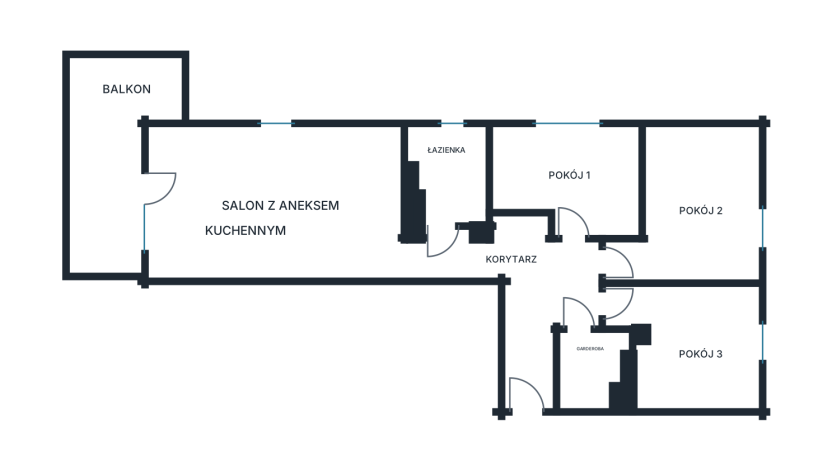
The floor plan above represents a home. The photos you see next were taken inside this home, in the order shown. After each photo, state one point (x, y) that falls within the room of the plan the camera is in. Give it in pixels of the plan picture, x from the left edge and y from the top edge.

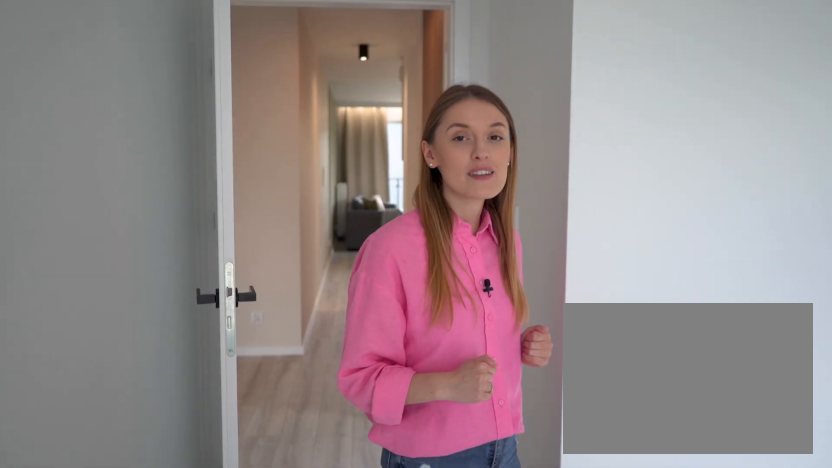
(698, 207)
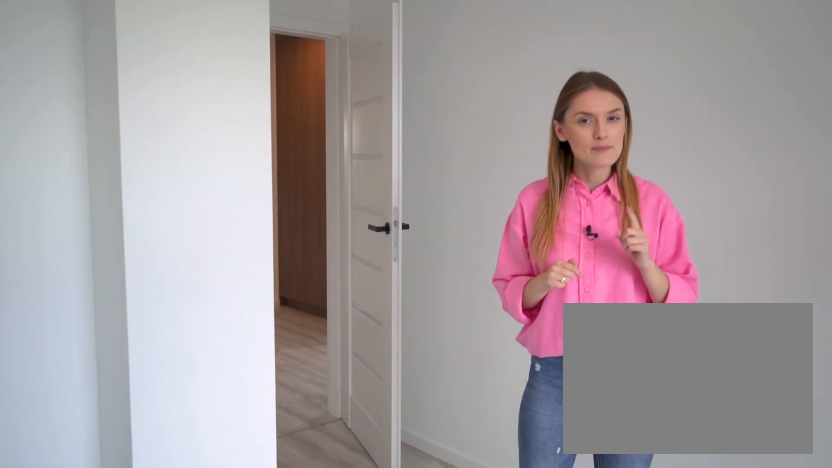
(694, 345)
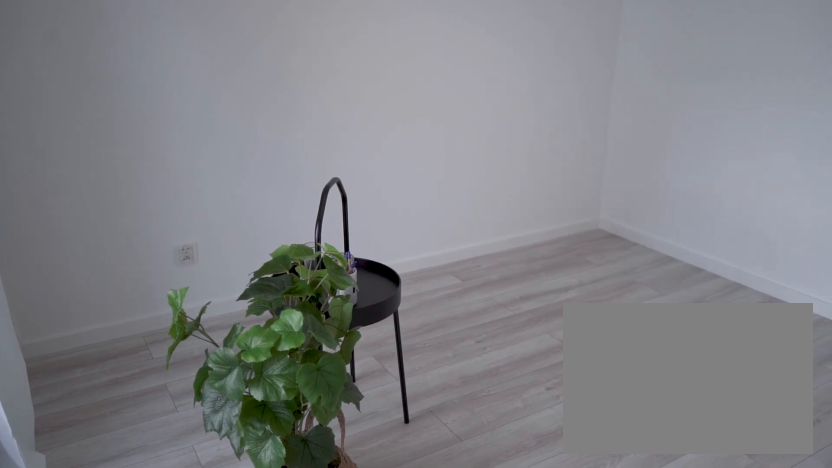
(694, 345)
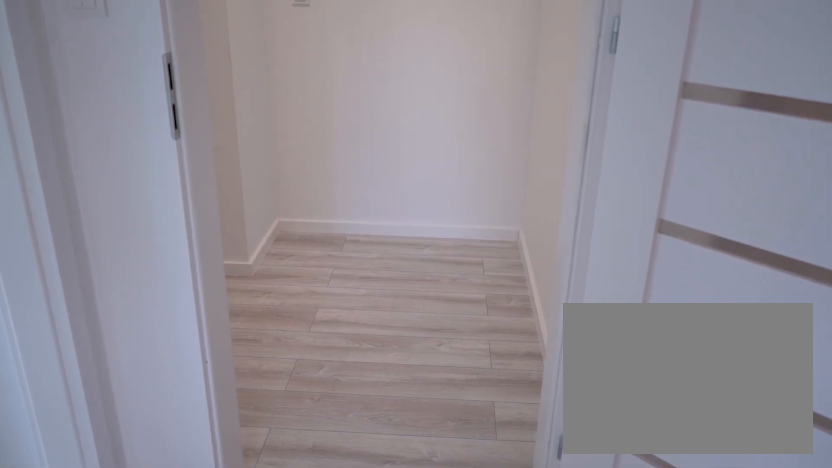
(591, 366)
